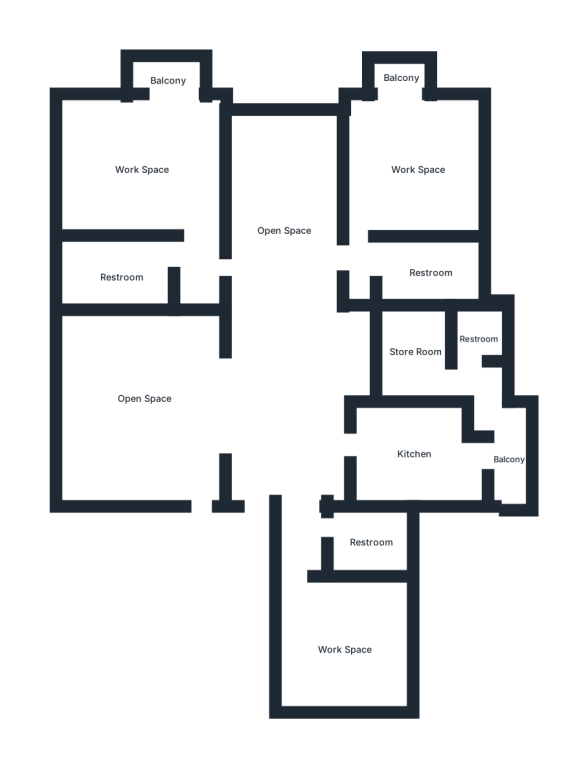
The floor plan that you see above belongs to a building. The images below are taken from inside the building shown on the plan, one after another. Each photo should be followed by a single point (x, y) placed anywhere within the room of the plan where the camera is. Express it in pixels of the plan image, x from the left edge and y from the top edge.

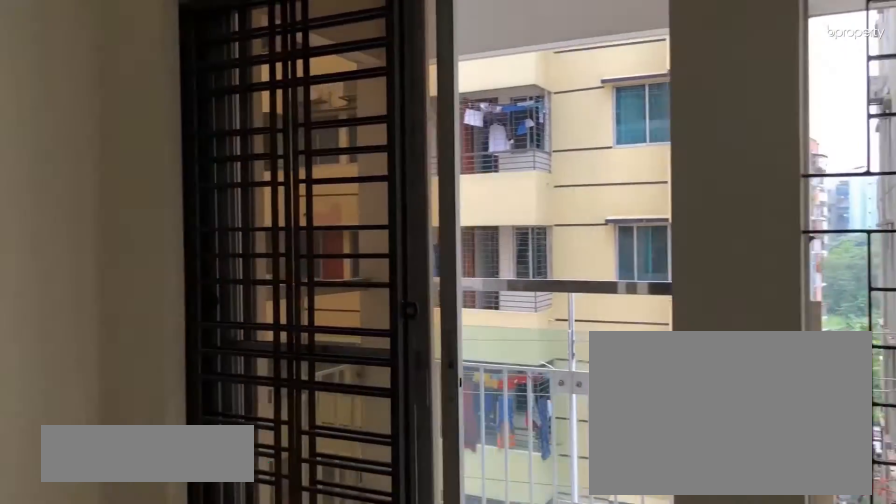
(415, 170)
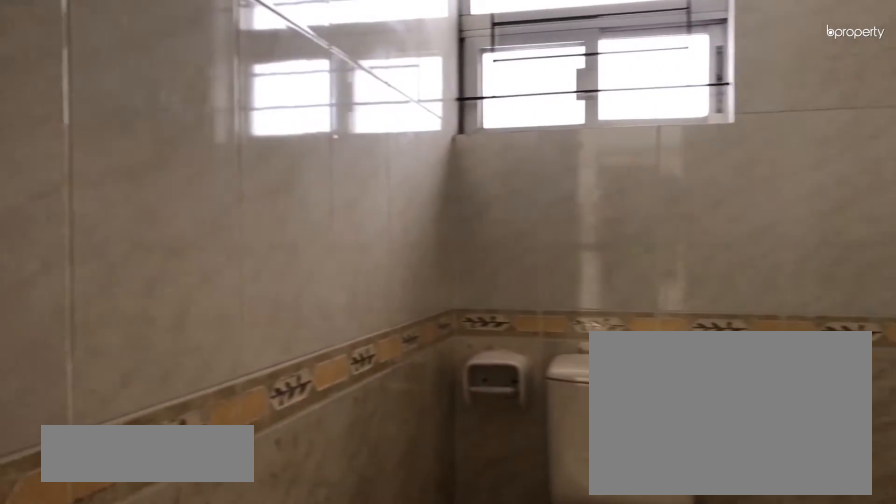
(422, 276)
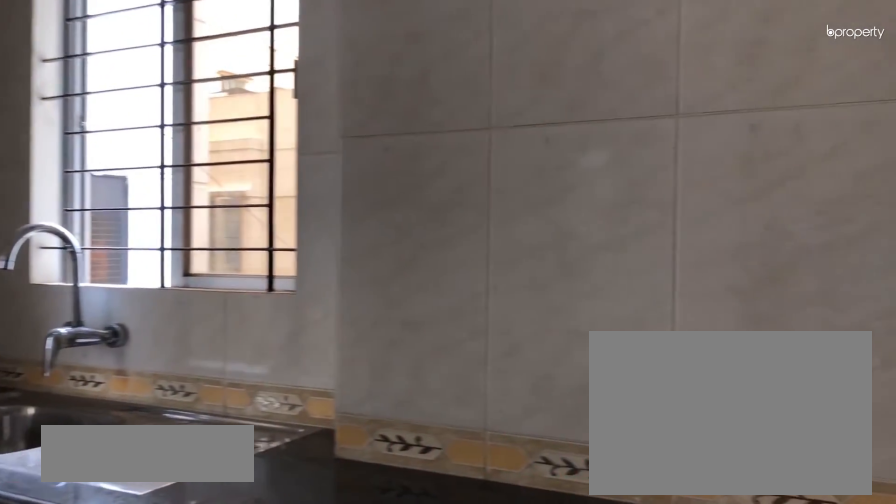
(421, 449)
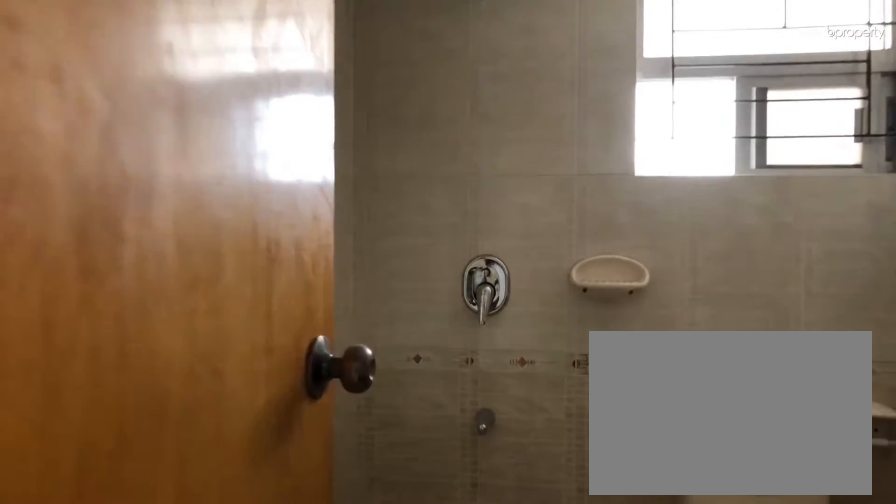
(366, 546)
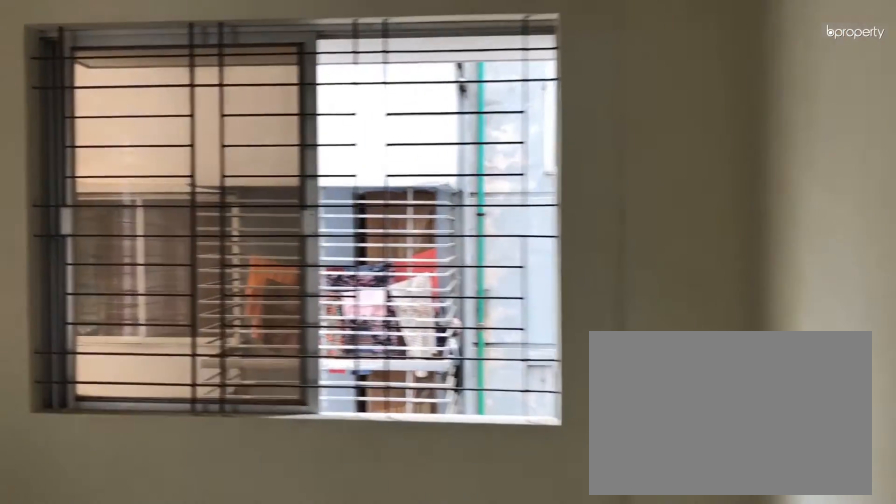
(325, 627)
